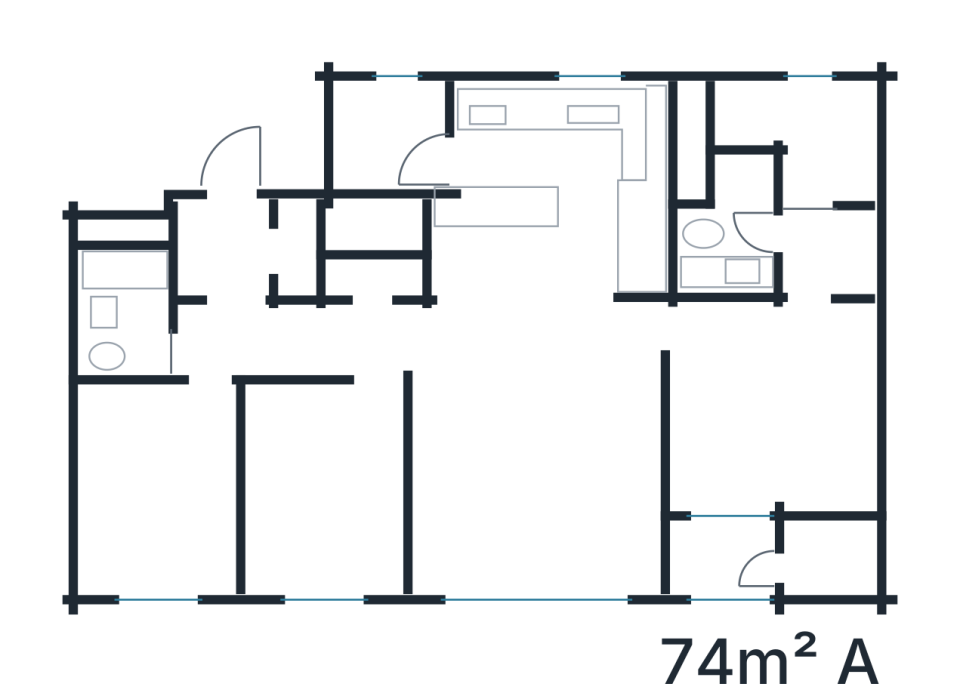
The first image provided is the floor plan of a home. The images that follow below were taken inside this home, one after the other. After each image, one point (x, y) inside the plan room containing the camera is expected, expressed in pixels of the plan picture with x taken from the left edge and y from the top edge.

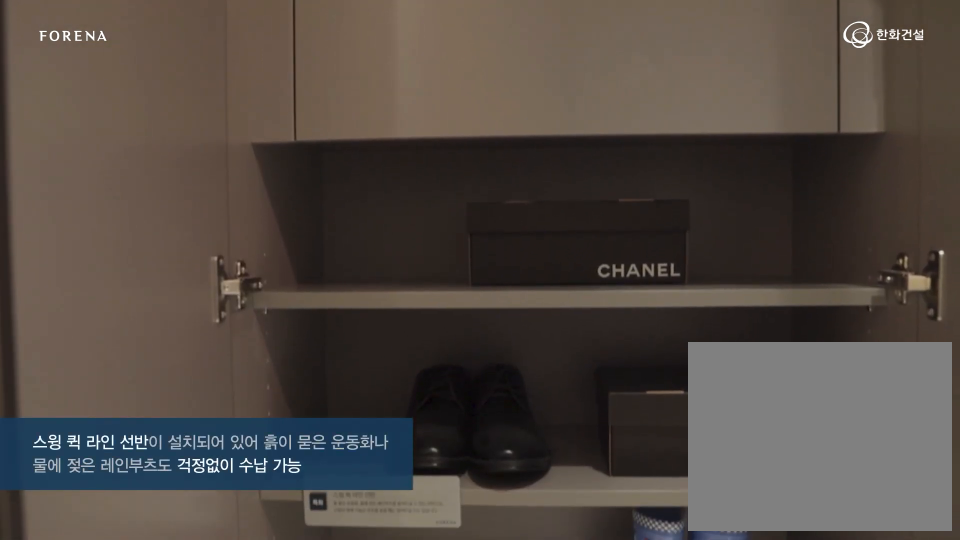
(236, 246)
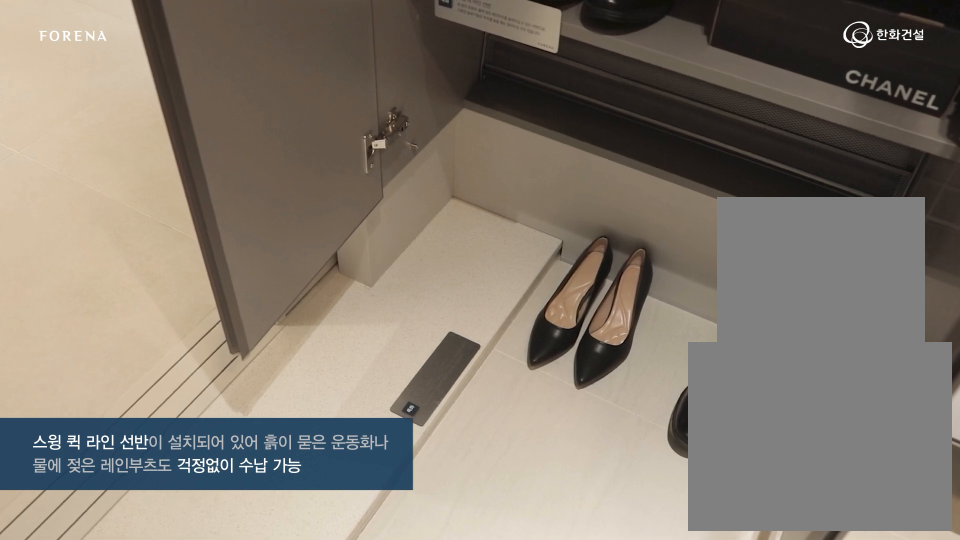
(235, 246)
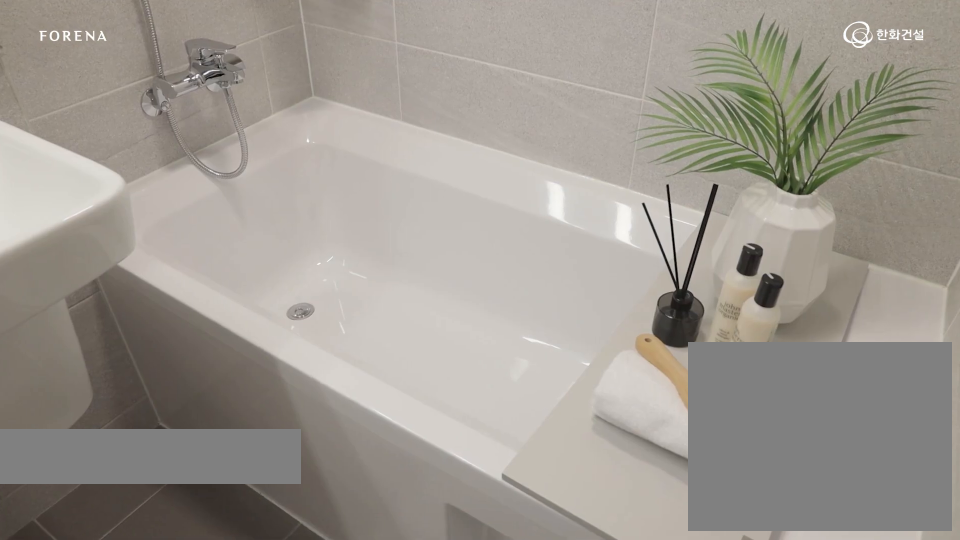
(161, 347)
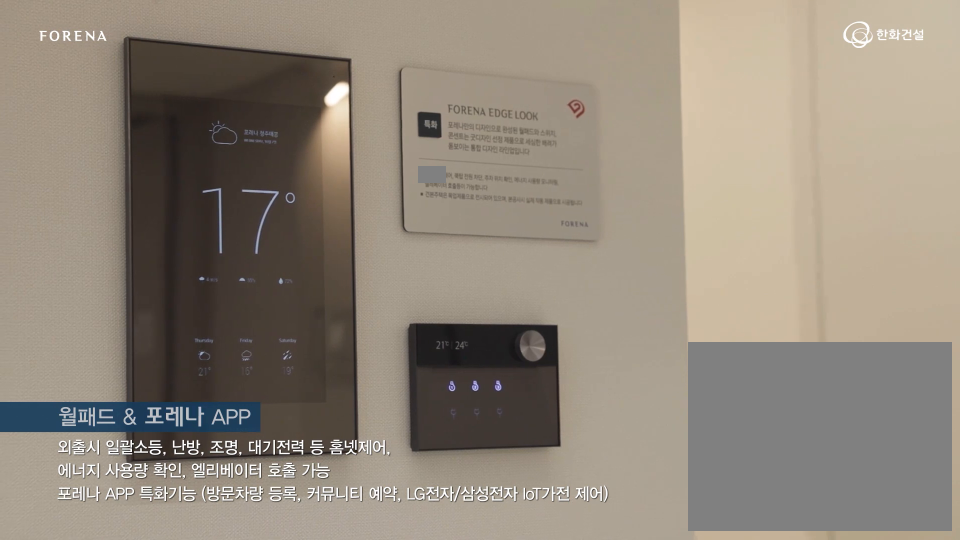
(544, 463)
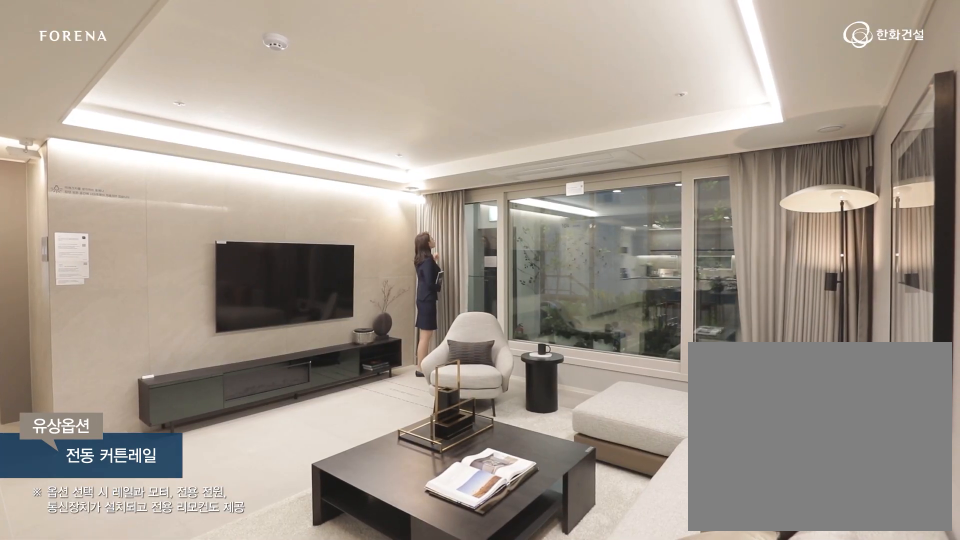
(544, 463)
